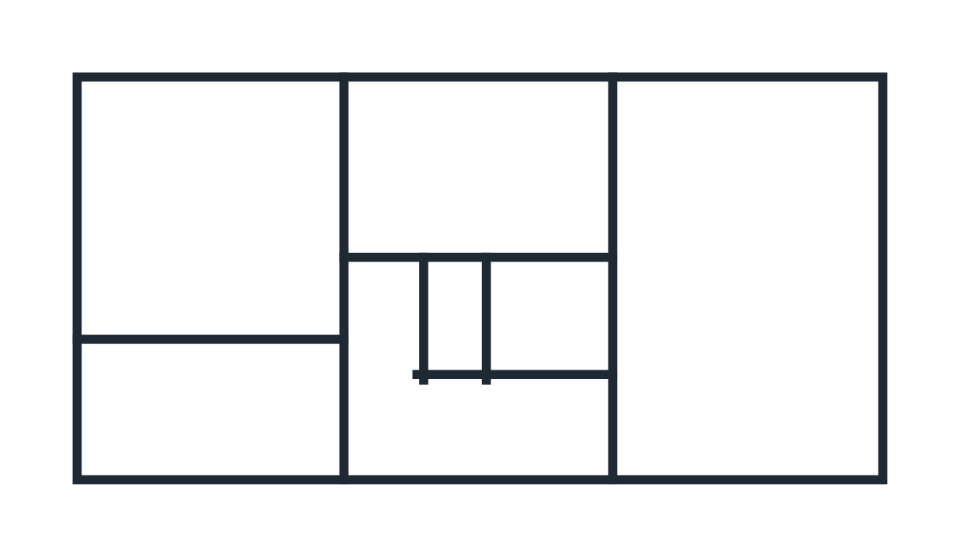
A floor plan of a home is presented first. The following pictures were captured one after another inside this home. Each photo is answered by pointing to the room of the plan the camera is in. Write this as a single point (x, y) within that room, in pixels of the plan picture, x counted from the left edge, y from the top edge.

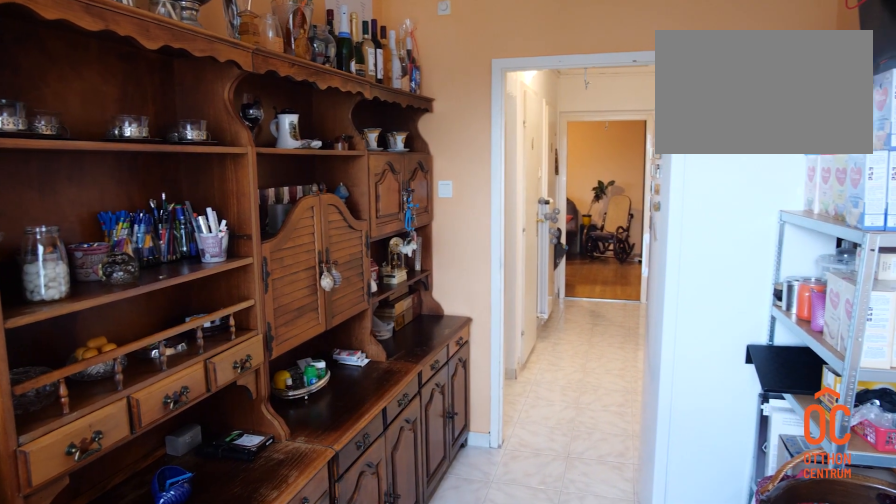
(205, 409)
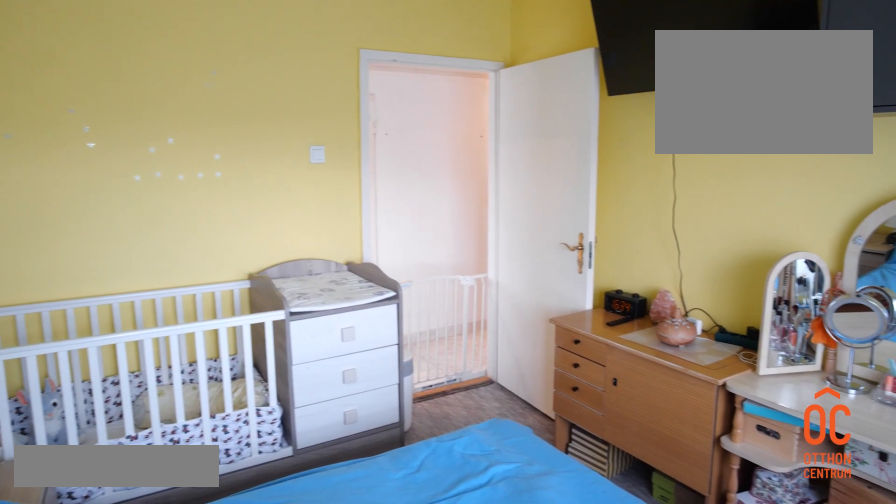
(210, 213)
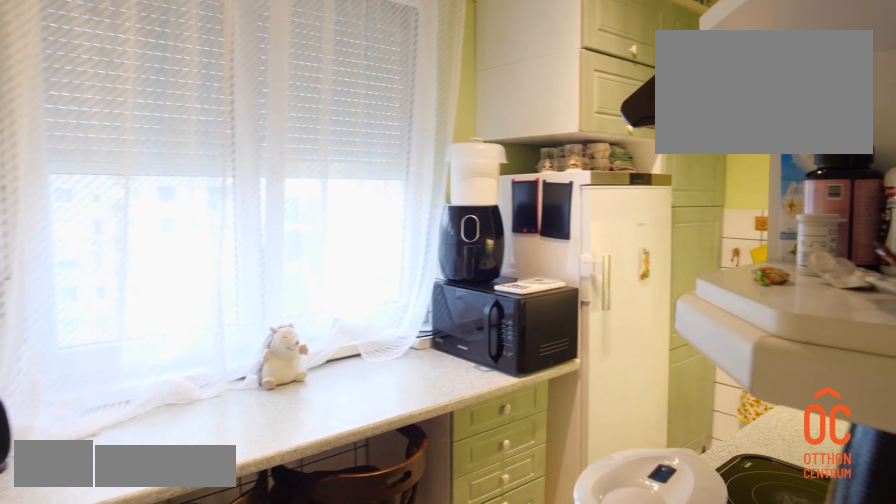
(476, 162)
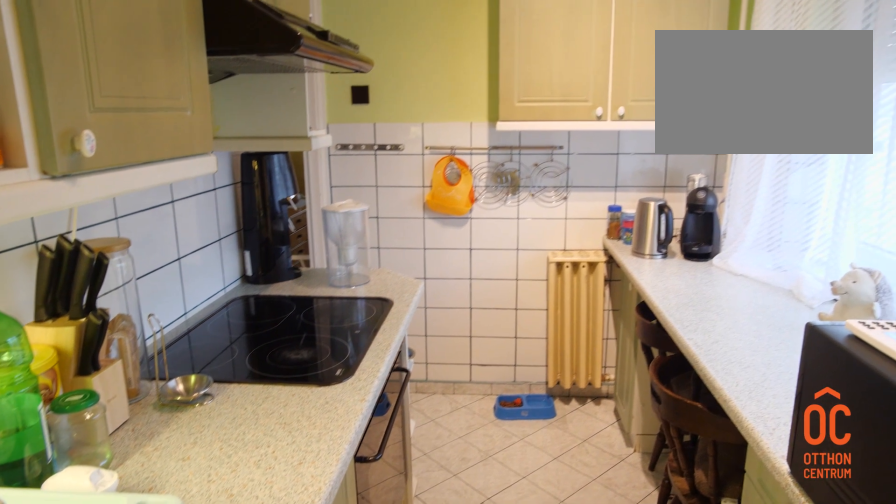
(475, 162)
